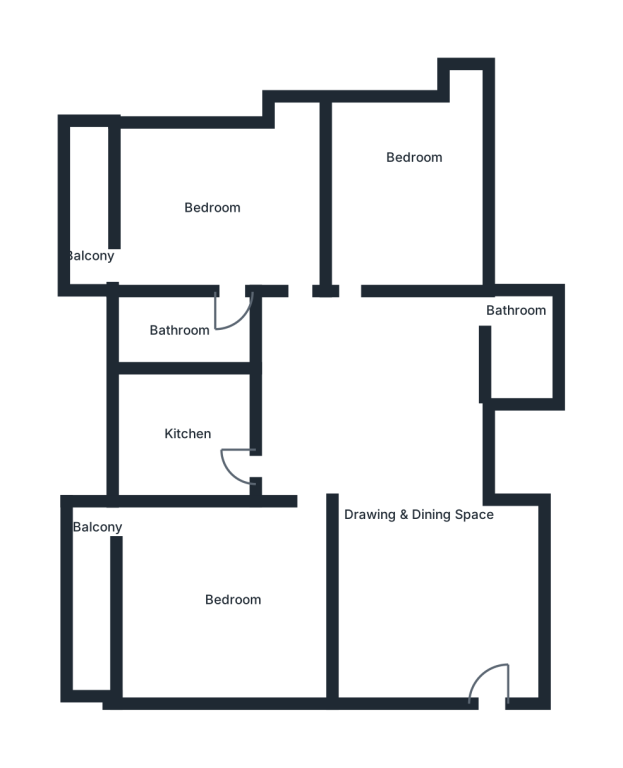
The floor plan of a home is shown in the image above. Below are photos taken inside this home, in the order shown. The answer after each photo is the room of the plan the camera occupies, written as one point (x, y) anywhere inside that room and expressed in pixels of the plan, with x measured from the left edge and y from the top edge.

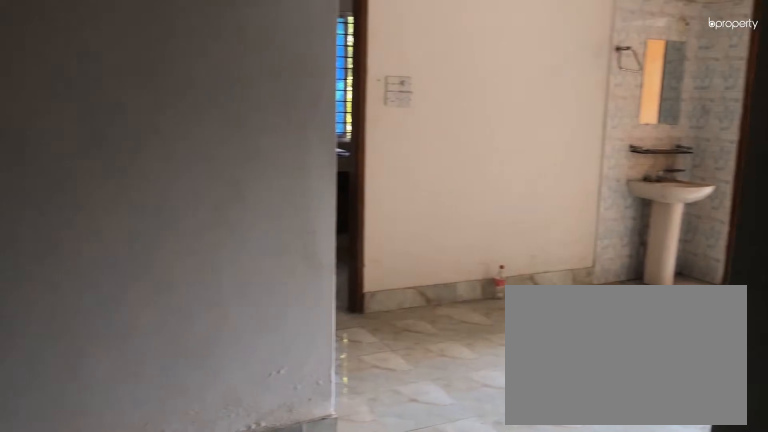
(413, 509)
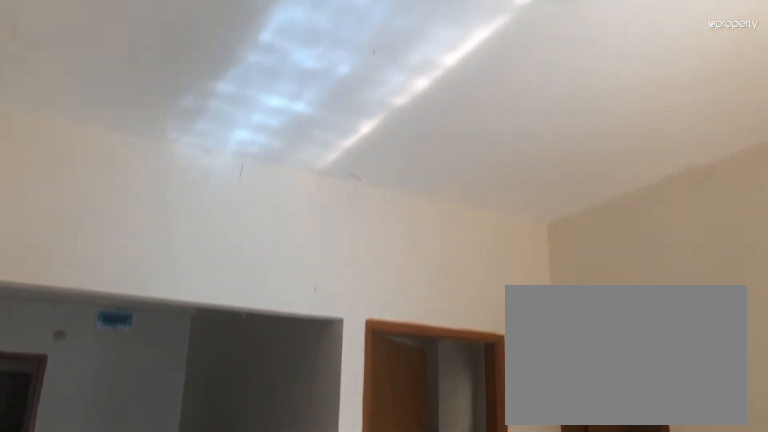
(413, 509)
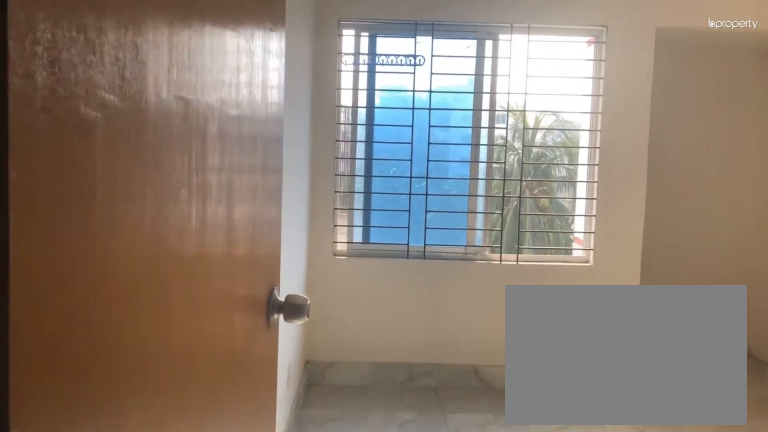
(370, 266)
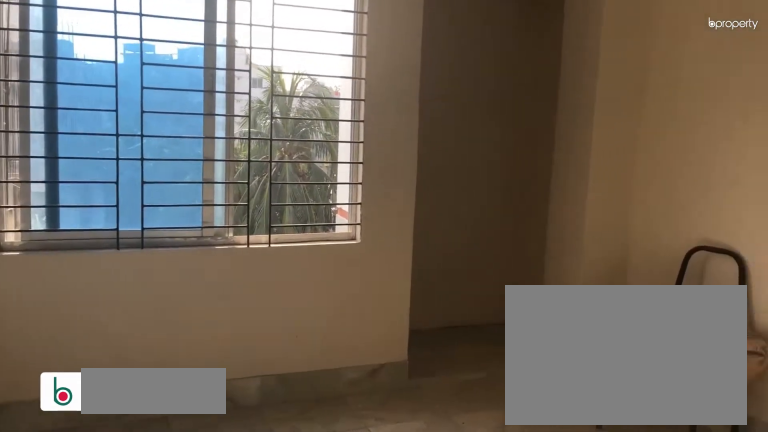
(398, 197)
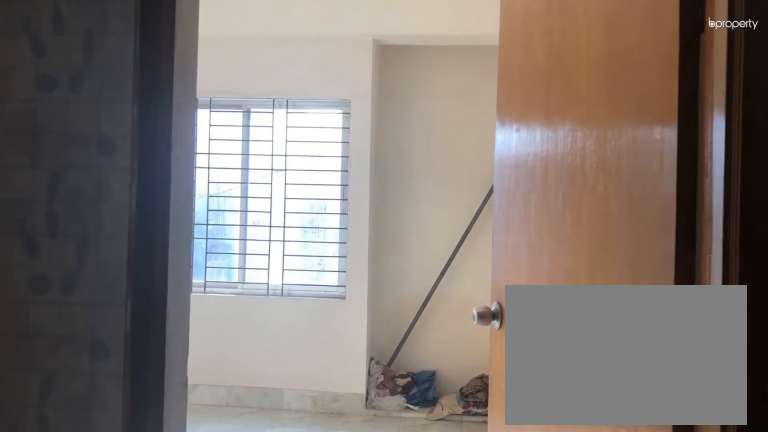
(301, 268)
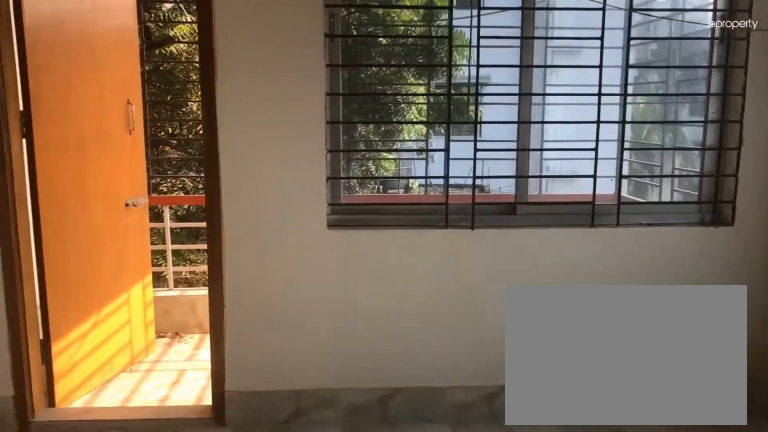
(203, 207)
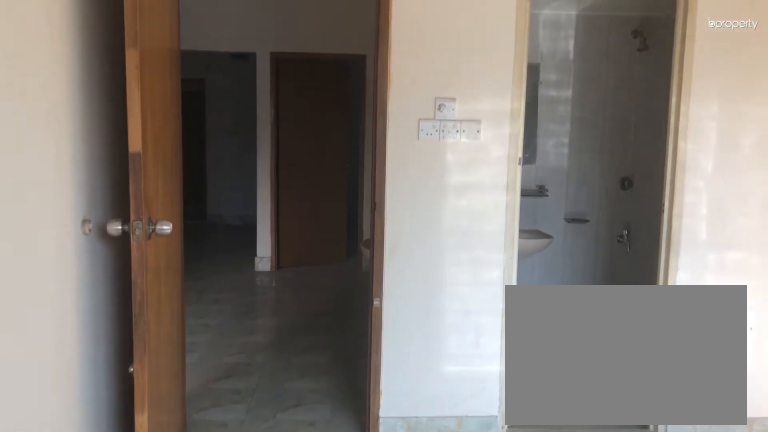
(197, 215)
